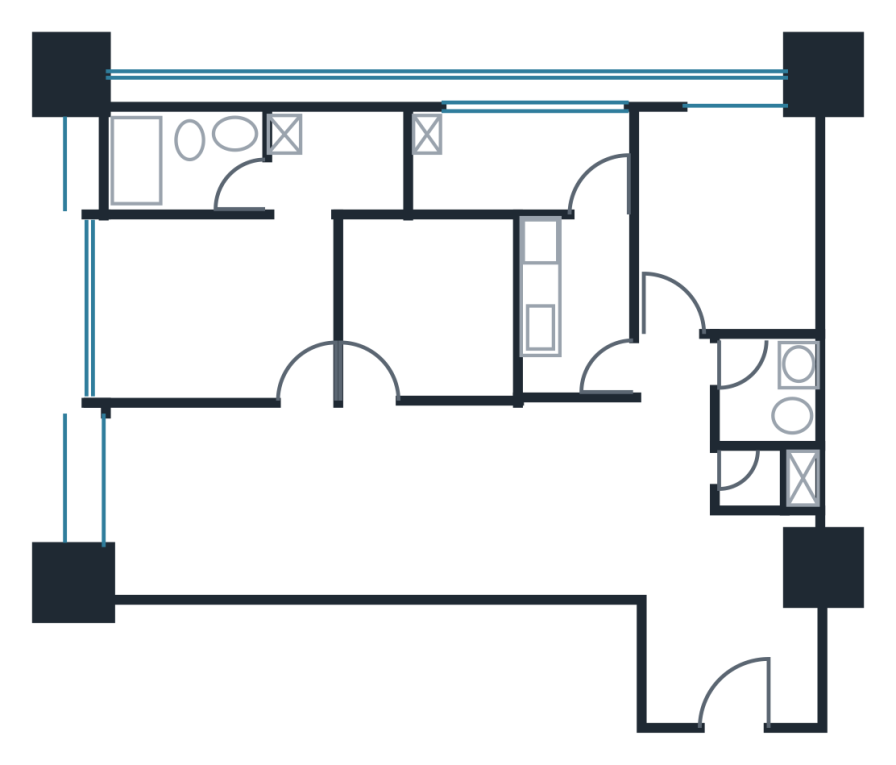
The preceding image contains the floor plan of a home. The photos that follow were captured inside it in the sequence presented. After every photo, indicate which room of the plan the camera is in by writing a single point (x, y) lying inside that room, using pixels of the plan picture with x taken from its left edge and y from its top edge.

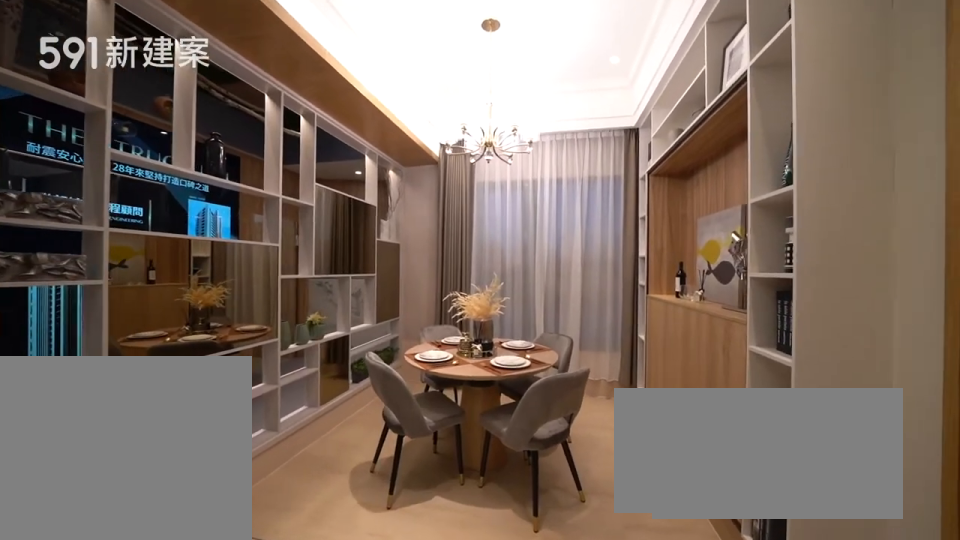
(188, 500)
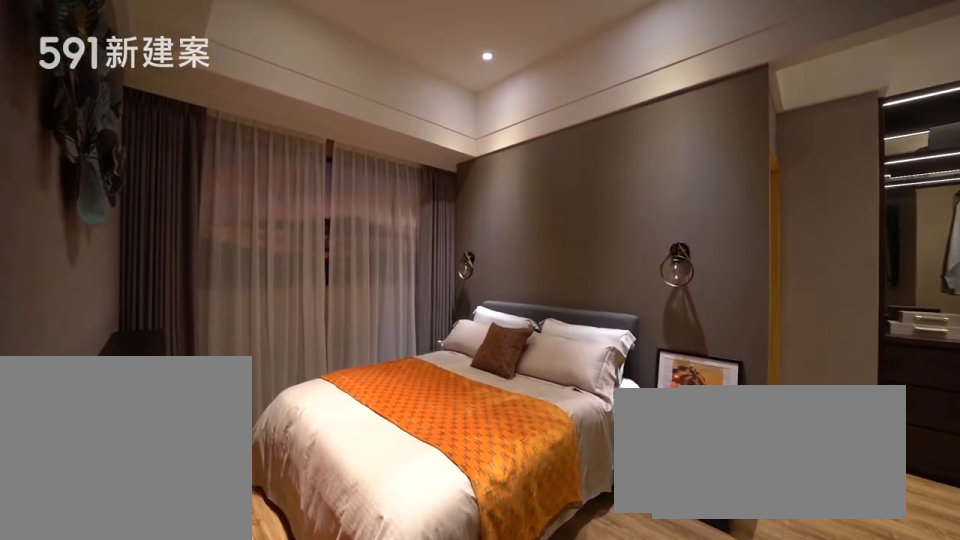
(242, 270)
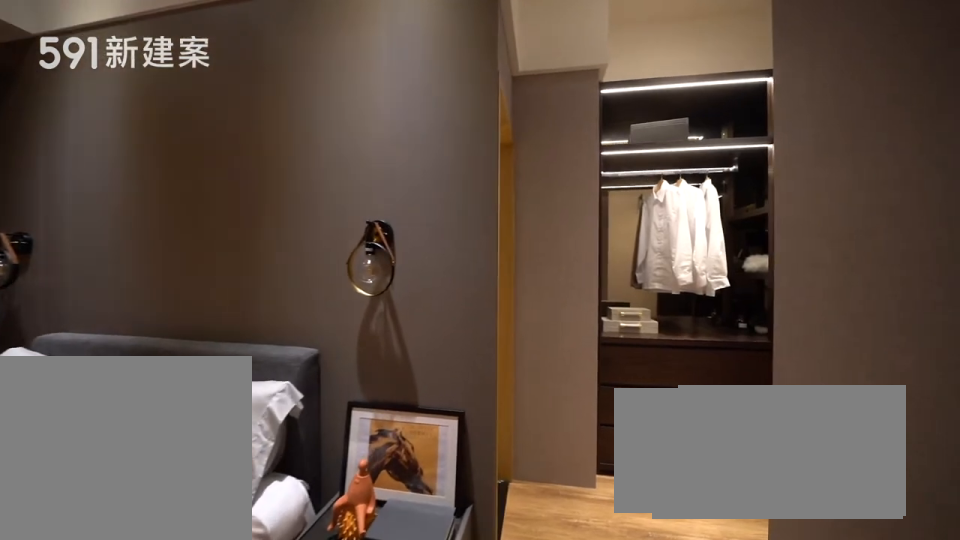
(242, 270)
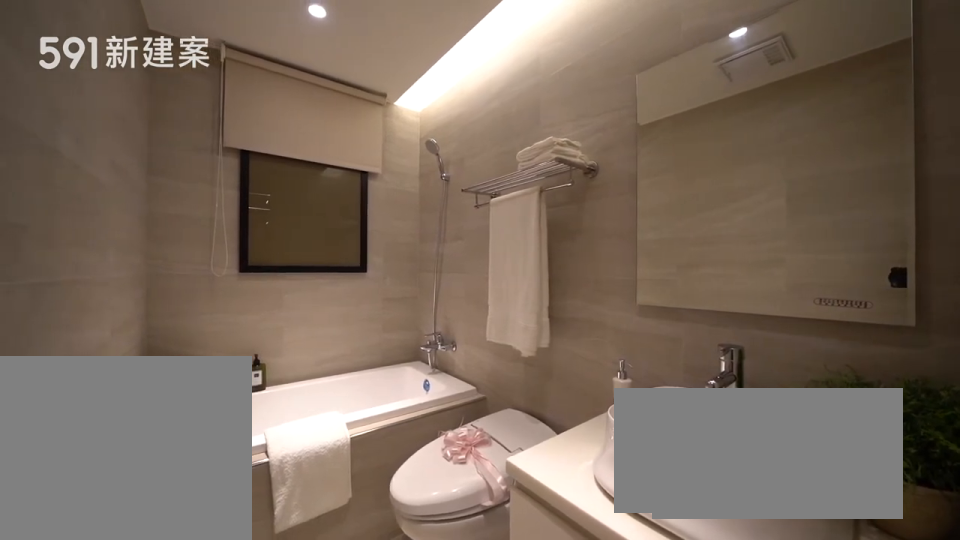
(182, 159)
